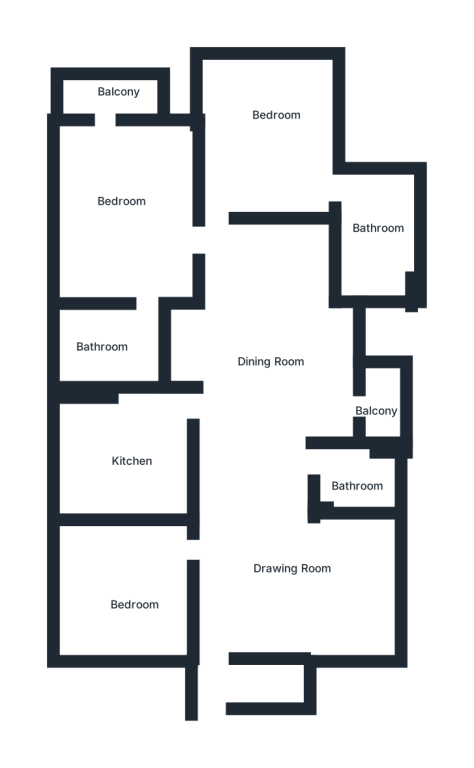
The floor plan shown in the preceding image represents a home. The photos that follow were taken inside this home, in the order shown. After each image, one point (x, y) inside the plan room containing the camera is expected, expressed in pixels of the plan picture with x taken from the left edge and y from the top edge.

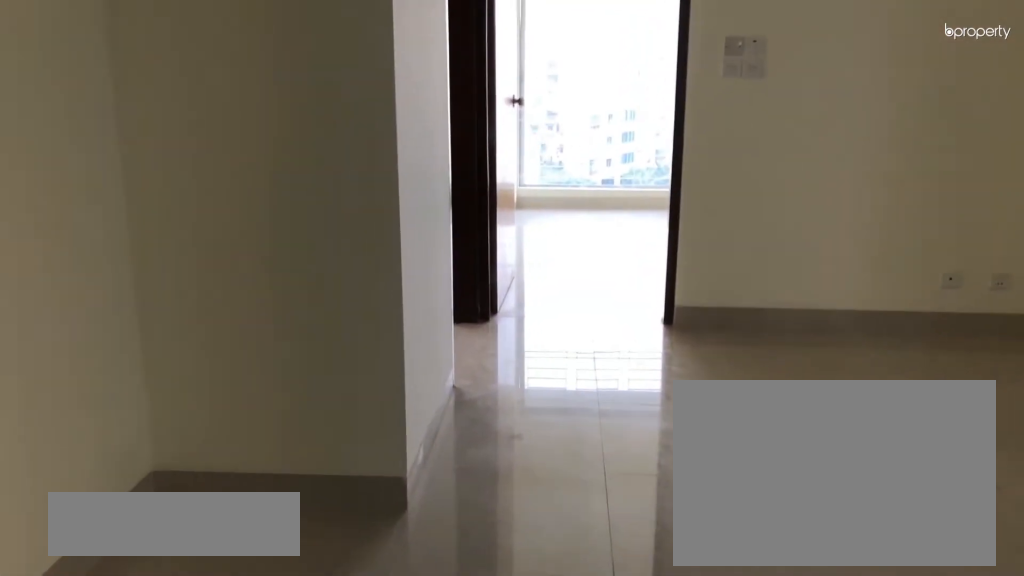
(258, 384)
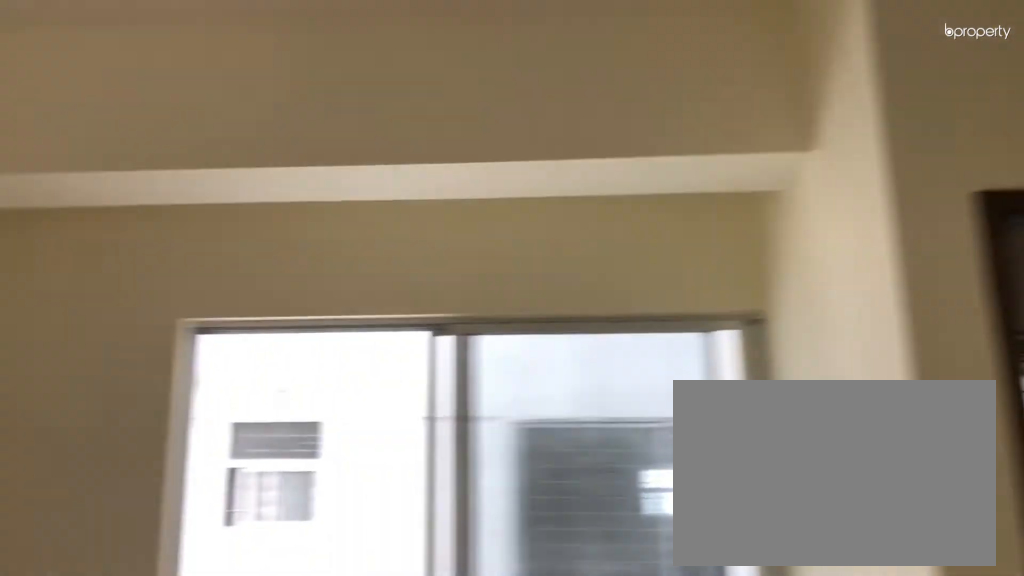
(258, 384)
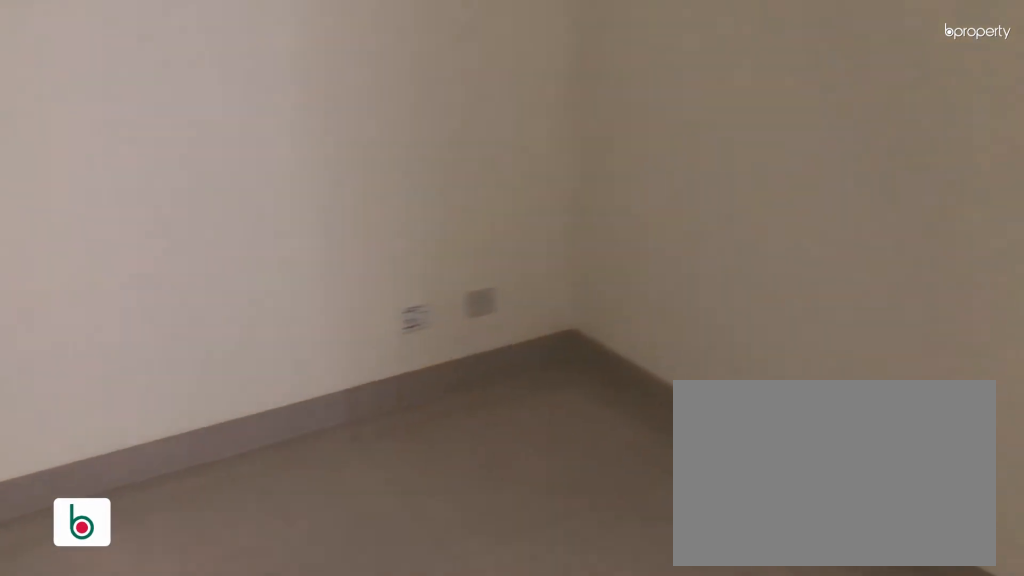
(141, 581)
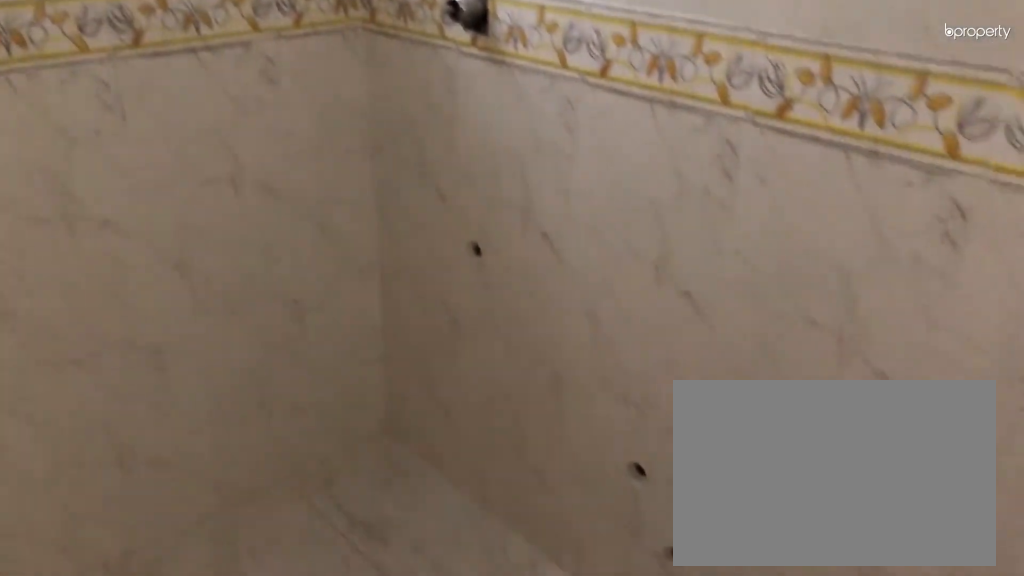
(360, 476)
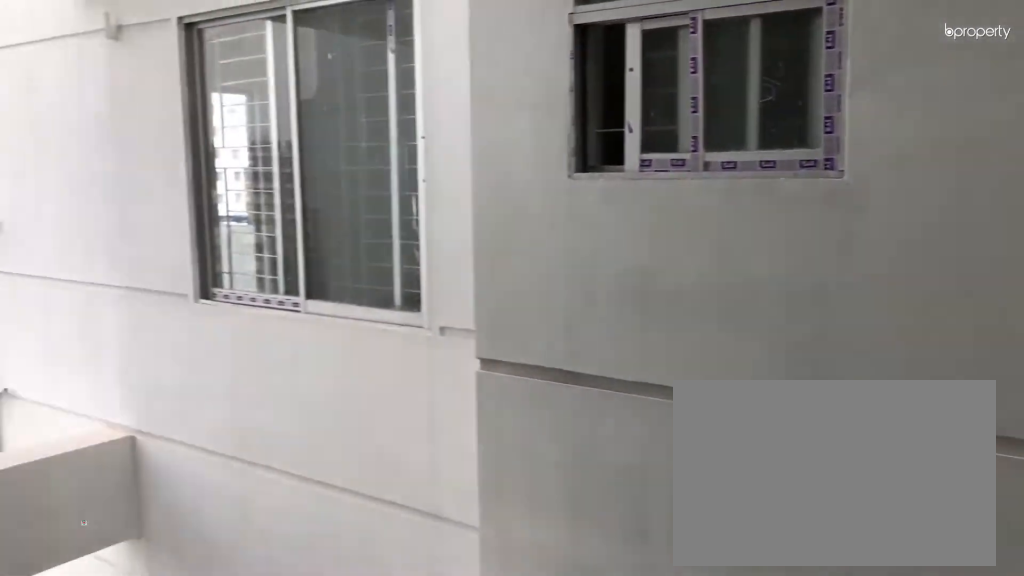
(388, 402)
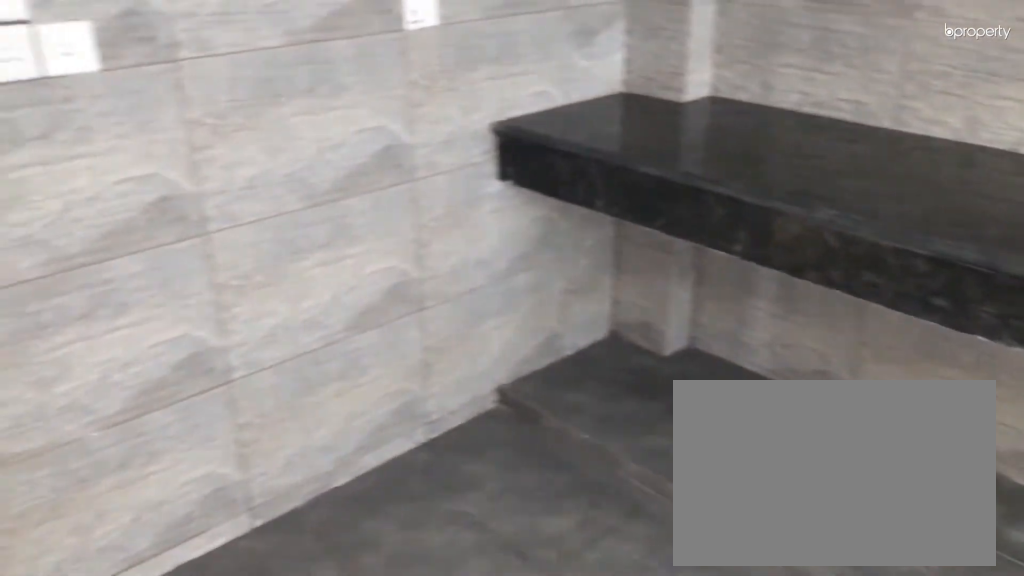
(131, 457)
